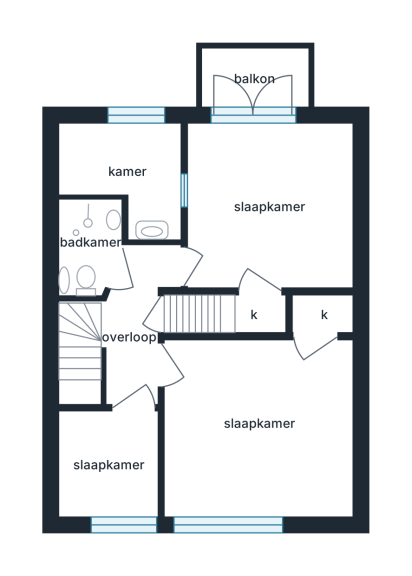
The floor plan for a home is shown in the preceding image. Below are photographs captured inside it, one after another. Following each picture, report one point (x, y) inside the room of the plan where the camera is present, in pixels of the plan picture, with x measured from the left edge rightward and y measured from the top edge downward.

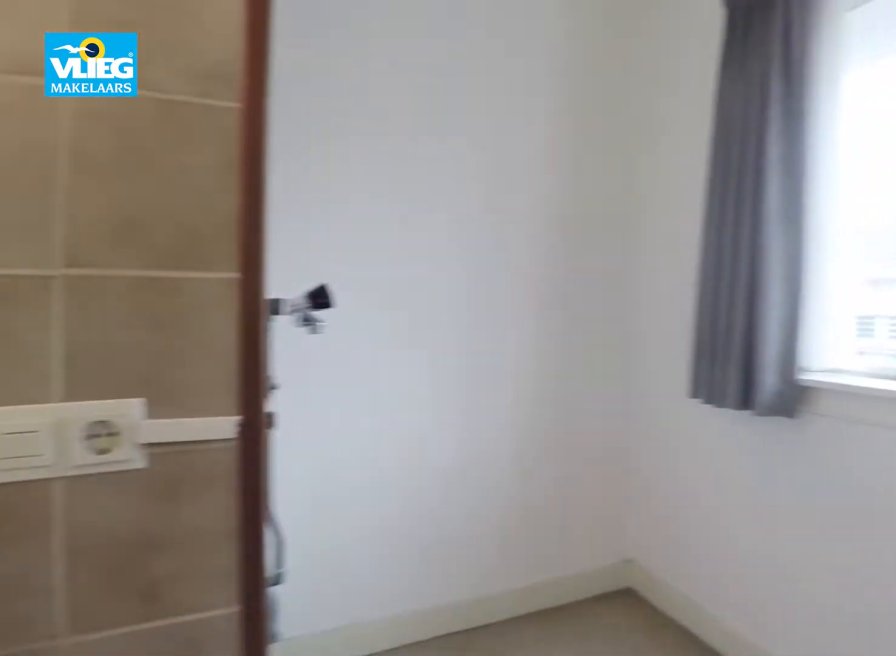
(112, 160)
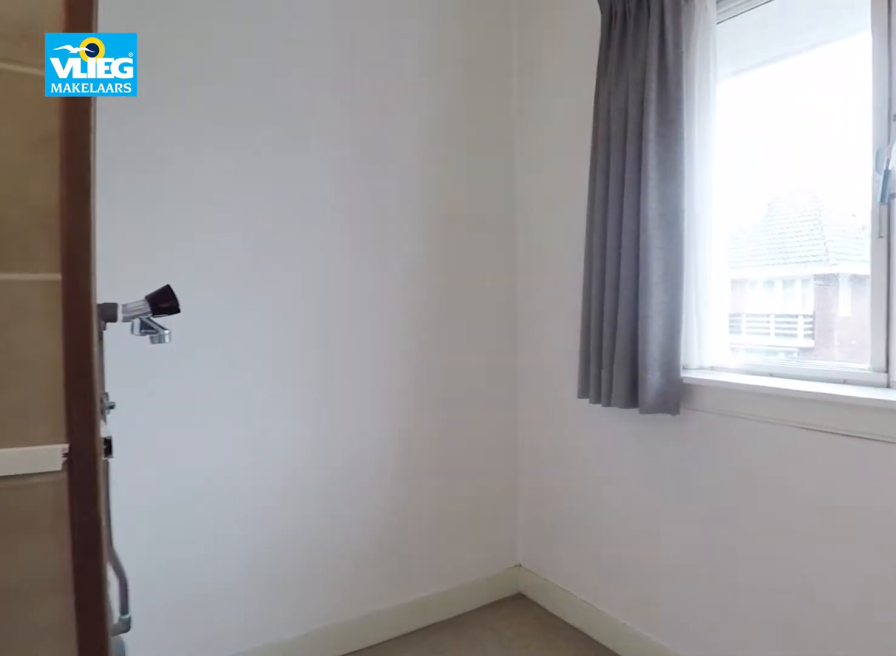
(112, 160)
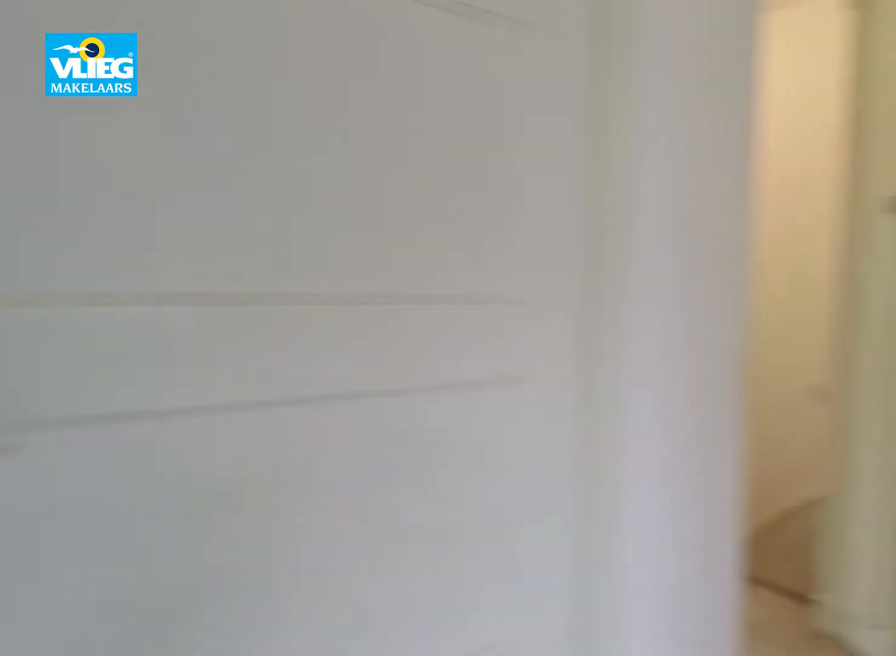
(246, 273)
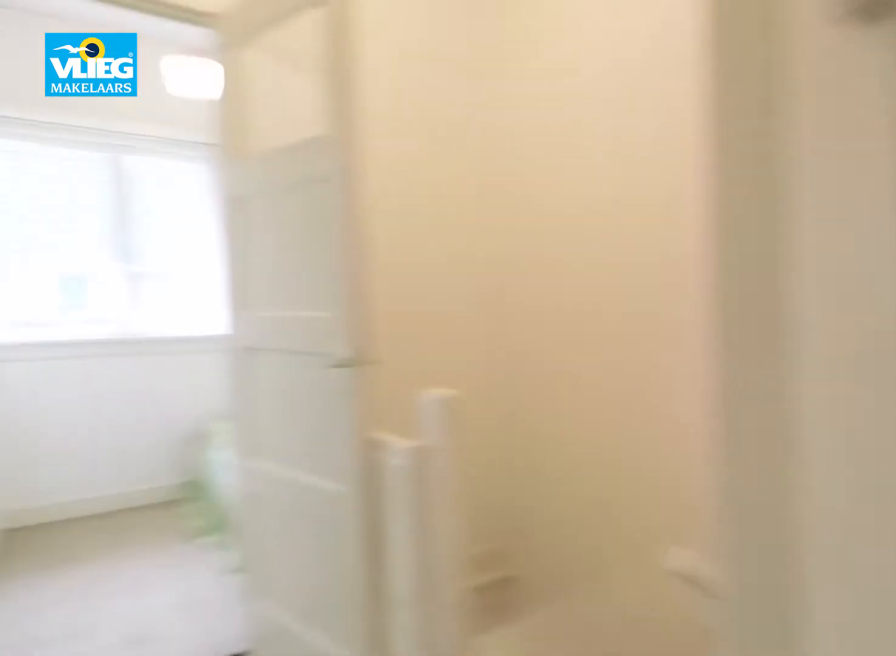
(124, 332)
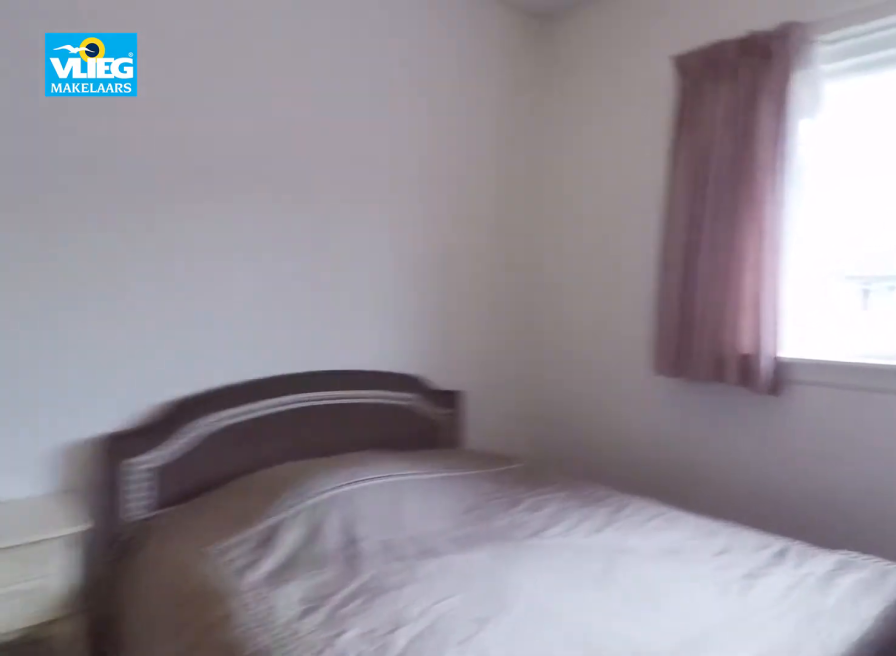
(289, 499)
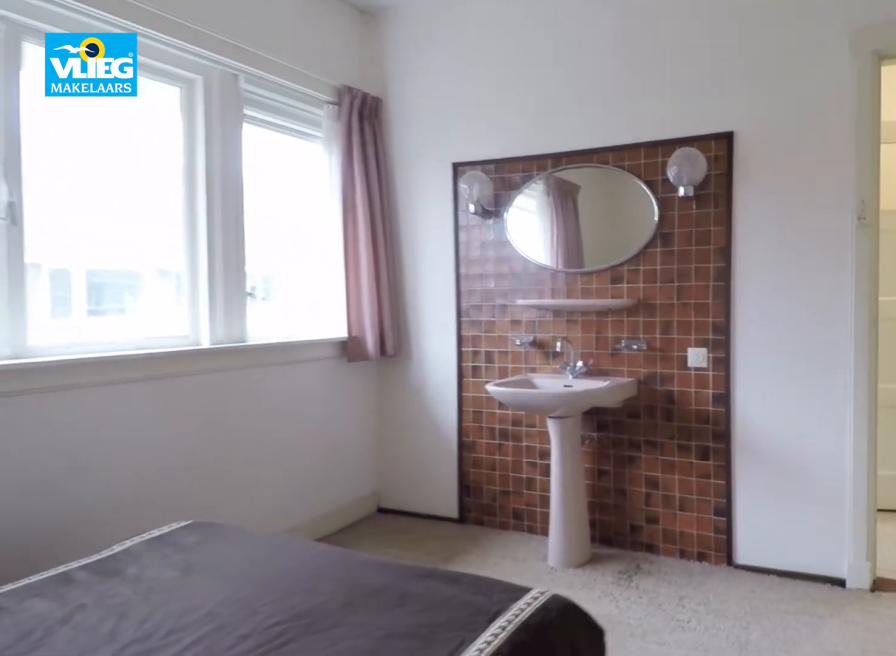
(289, 499)
